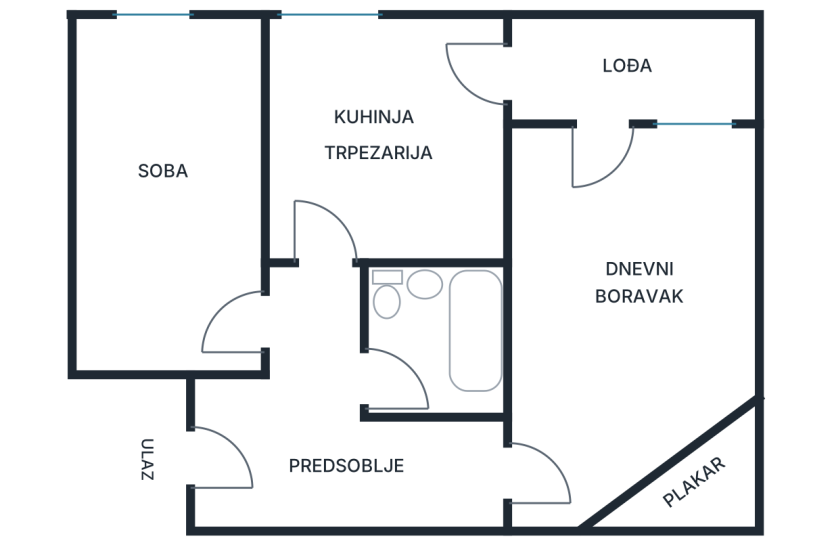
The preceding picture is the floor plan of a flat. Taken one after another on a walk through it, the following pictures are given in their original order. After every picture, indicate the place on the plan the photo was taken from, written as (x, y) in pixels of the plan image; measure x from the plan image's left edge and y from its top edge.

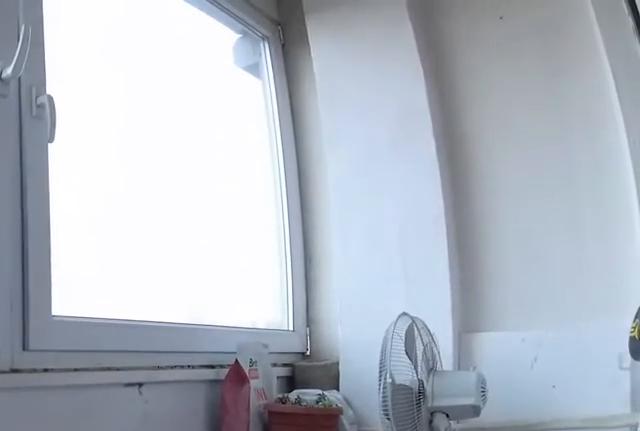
(582, 98)
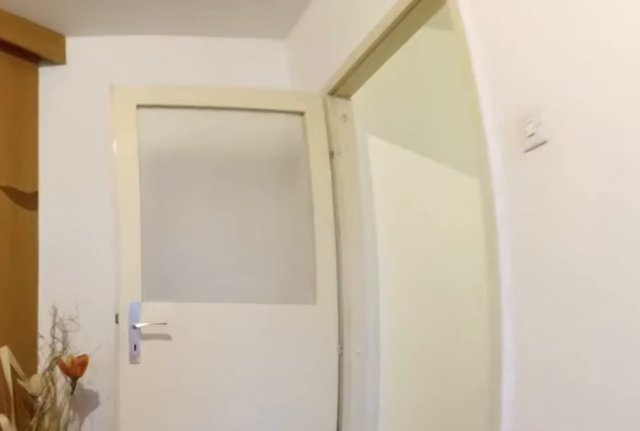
(574, 352)
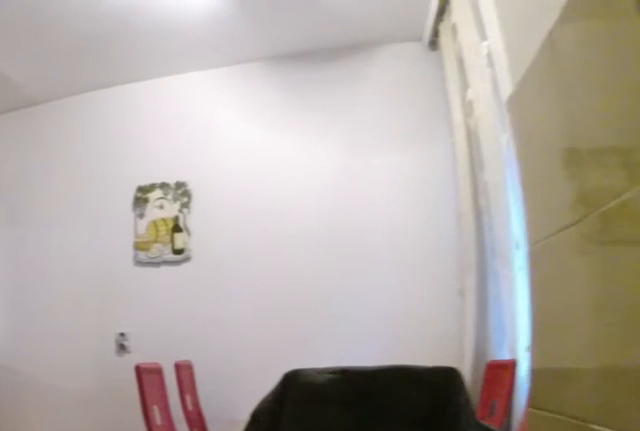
(474, 85)
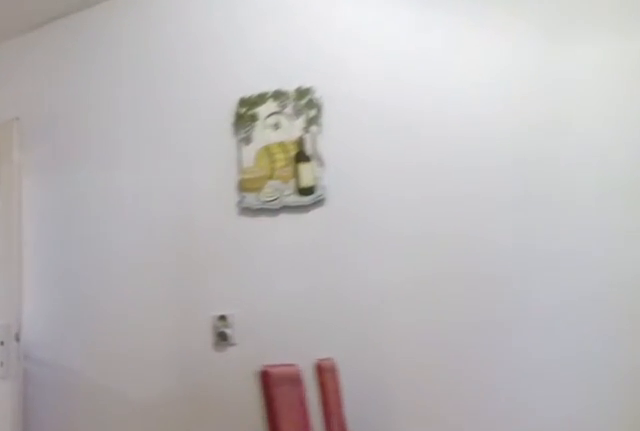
(400, 138)
